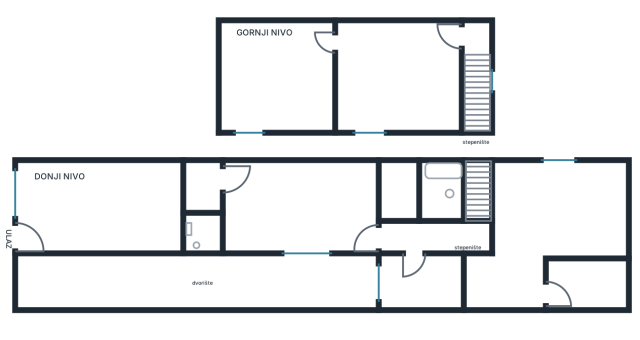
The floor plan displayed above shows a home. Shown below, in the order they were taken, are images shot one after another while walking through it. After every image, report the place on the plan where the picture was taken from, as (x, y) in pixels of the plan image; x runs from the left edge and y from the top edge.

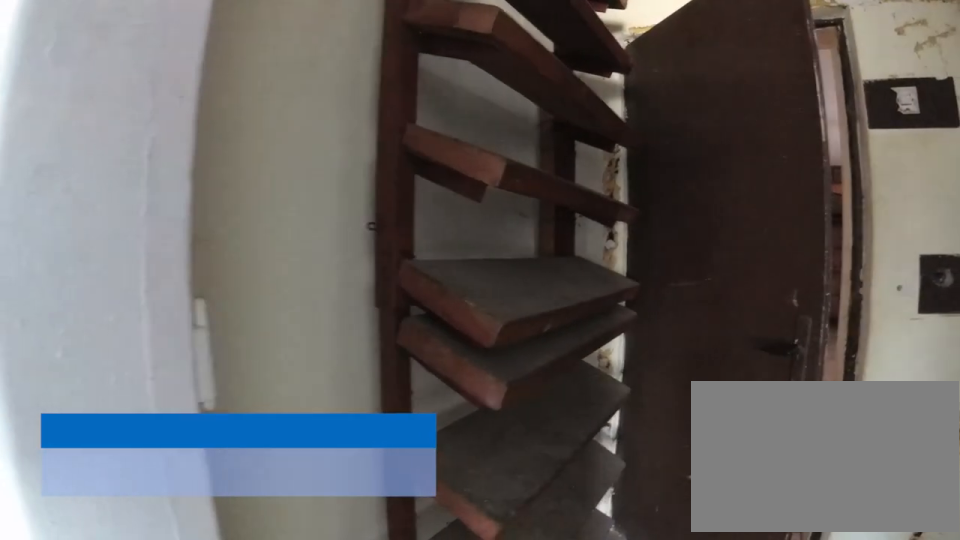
(168, 196)
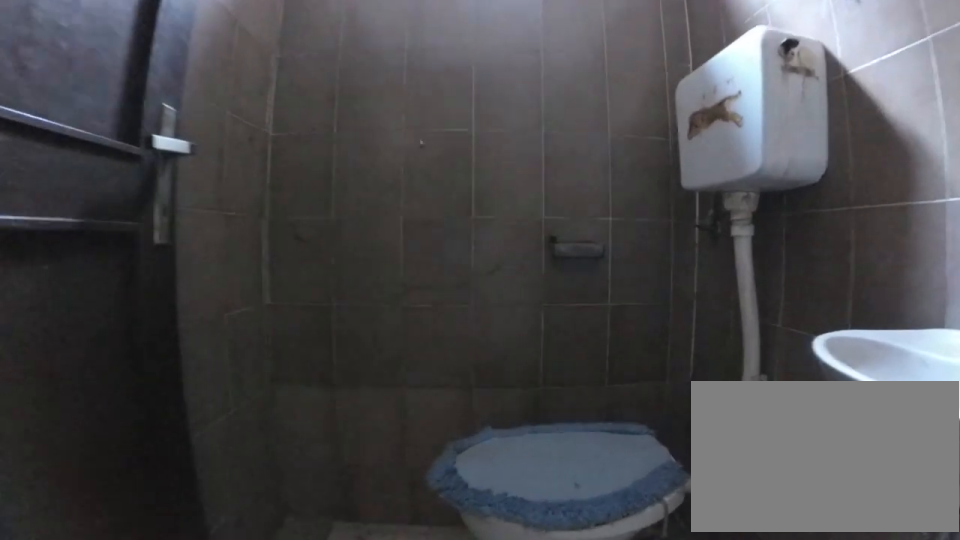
(204, 196)
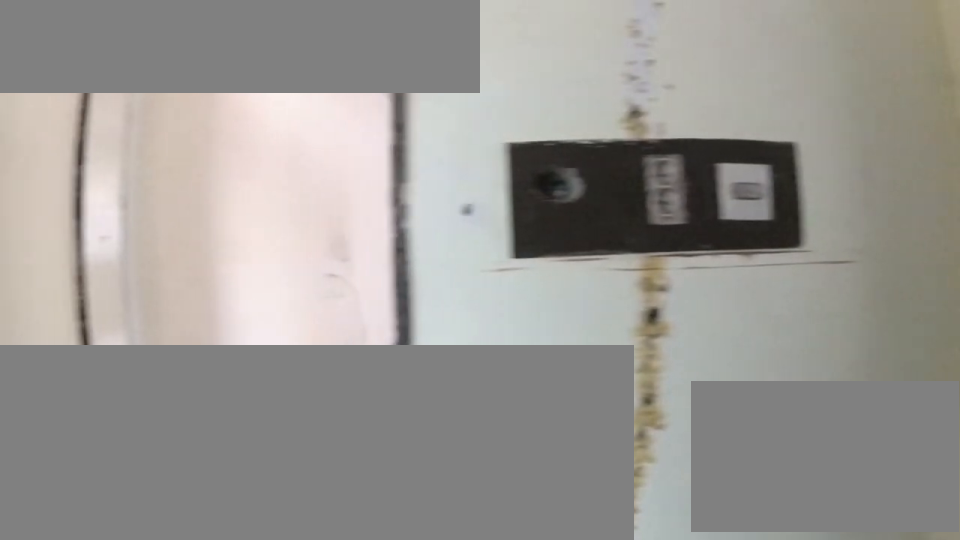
(191, 168)
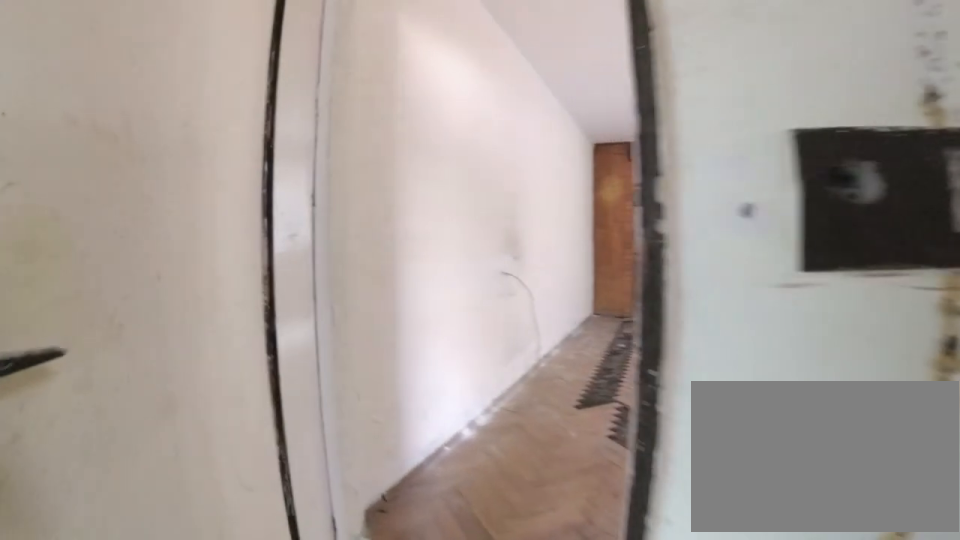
(188, 173)
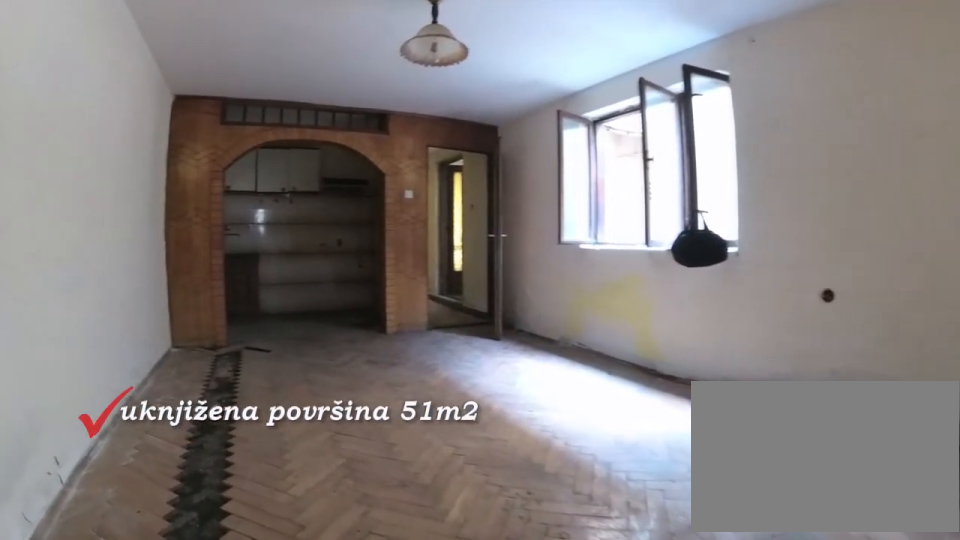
(224, 178)
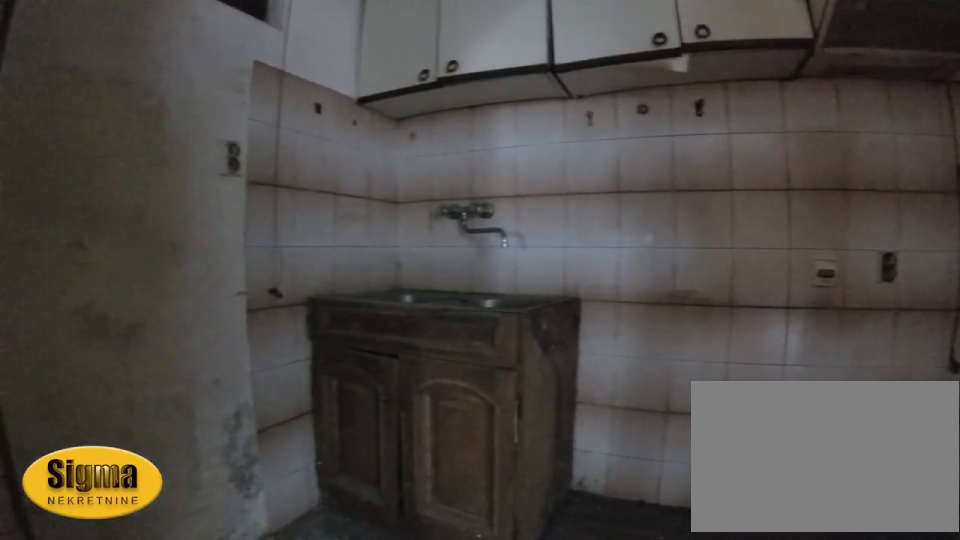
(365, 177)
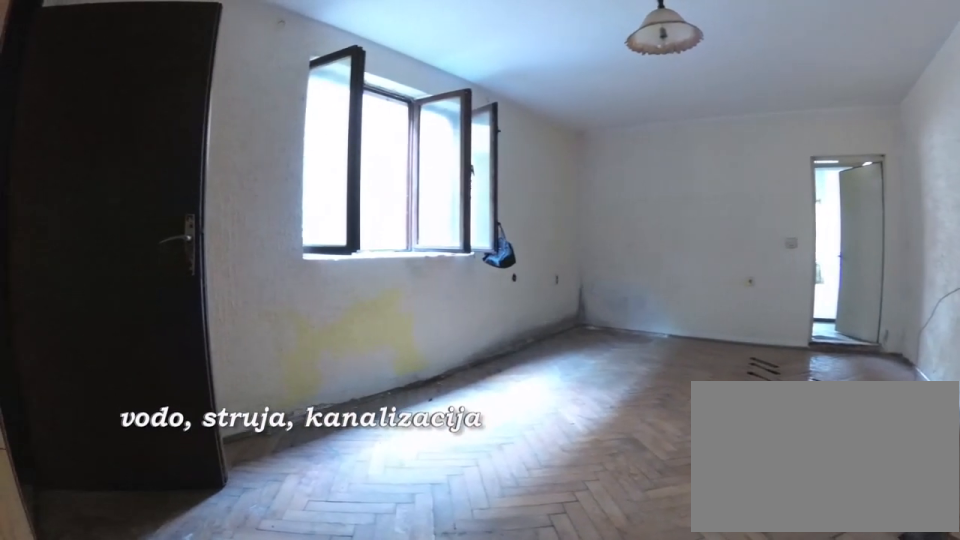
(378, 172)
